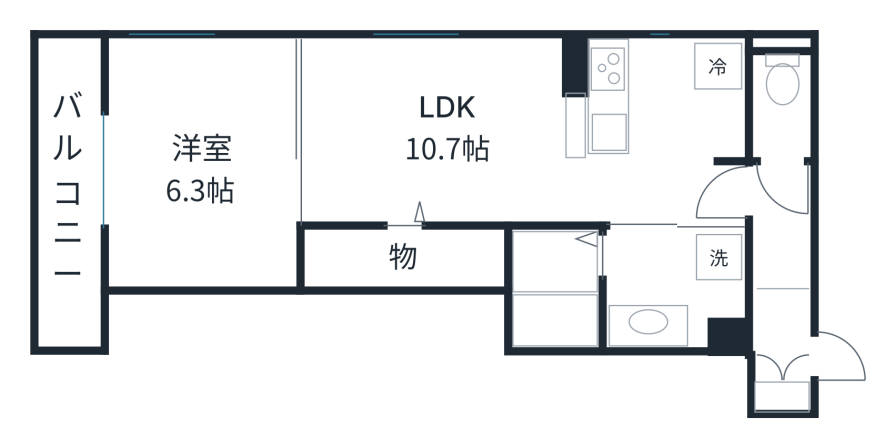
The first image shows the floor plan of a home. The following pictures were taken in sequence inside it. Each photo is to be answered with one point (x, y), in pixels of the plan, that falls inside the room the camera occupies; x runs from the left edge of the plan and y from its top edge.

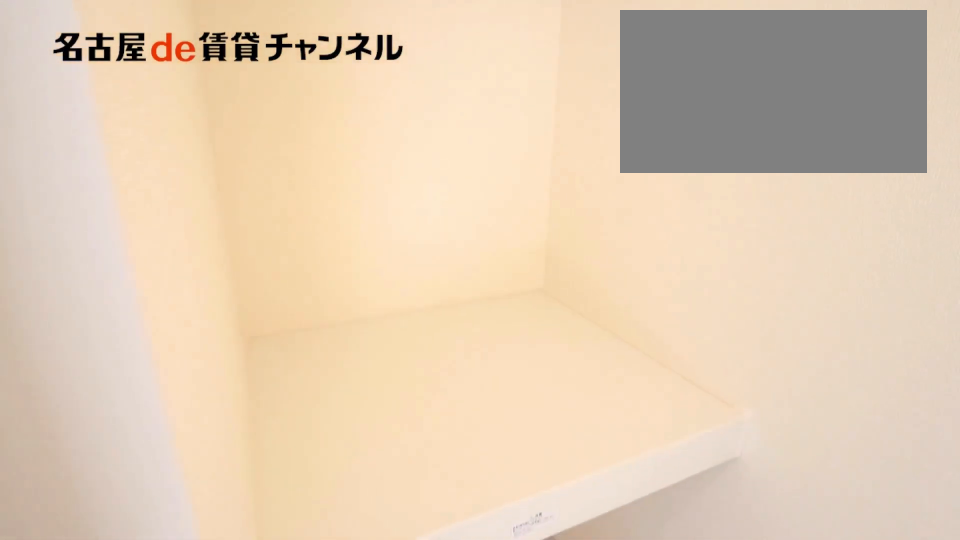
(404, 260)
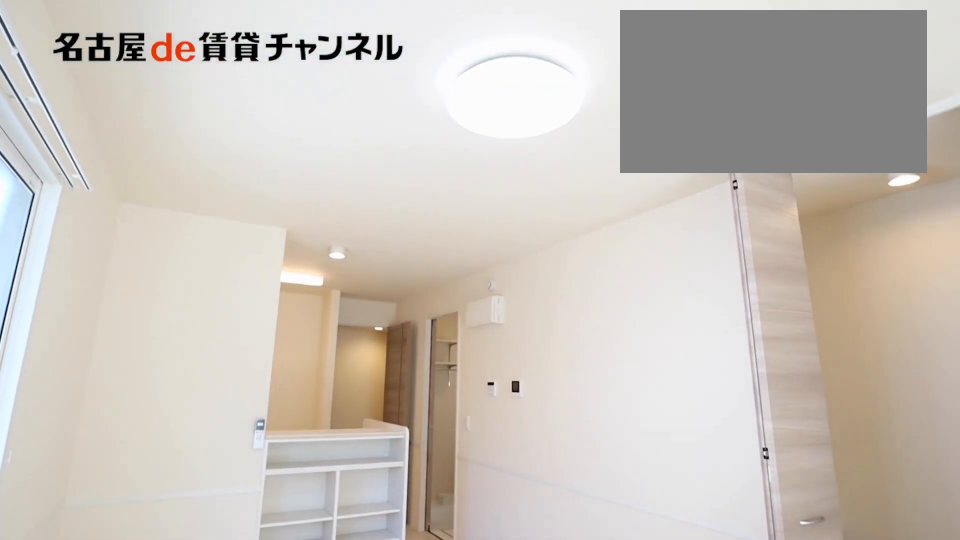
(434, 130)
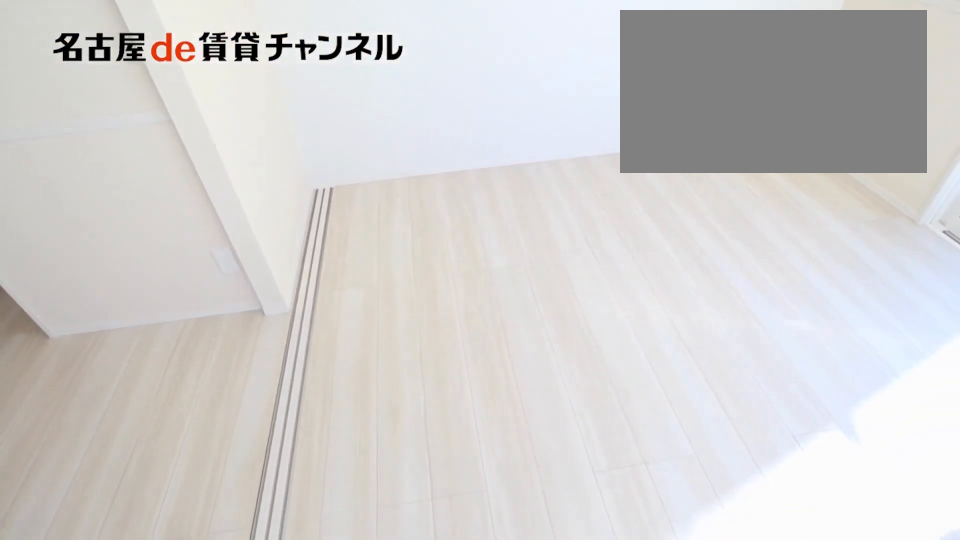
(201, 164)
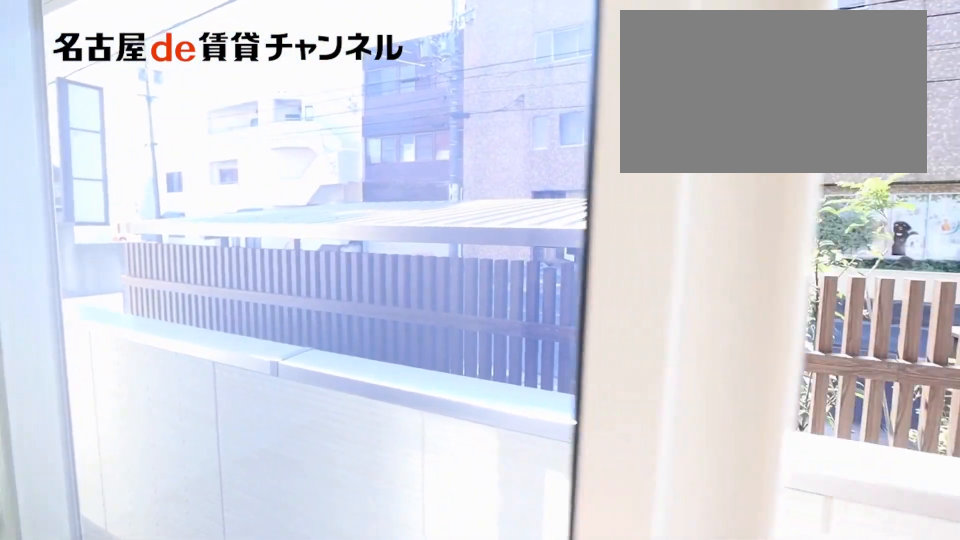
(201, 164)
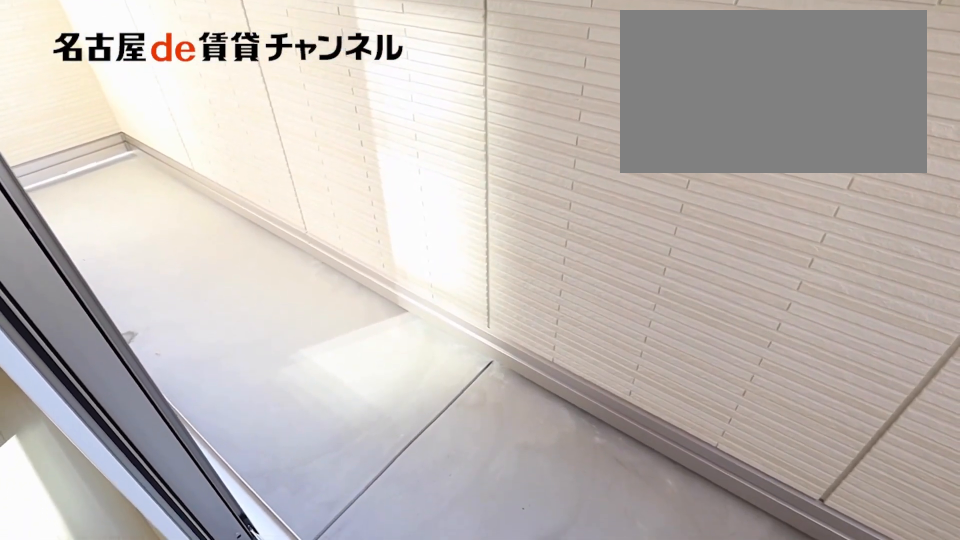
(69, 192)
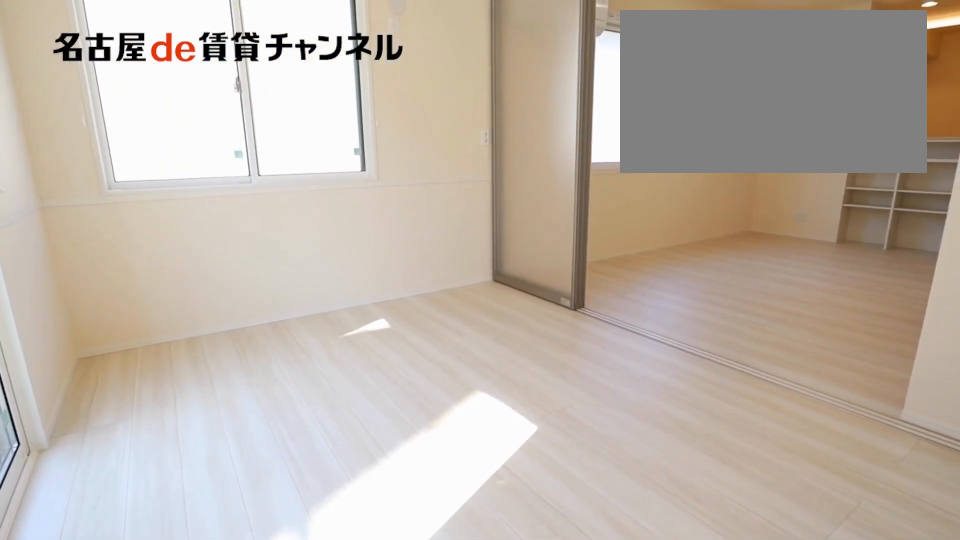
(205, 164)
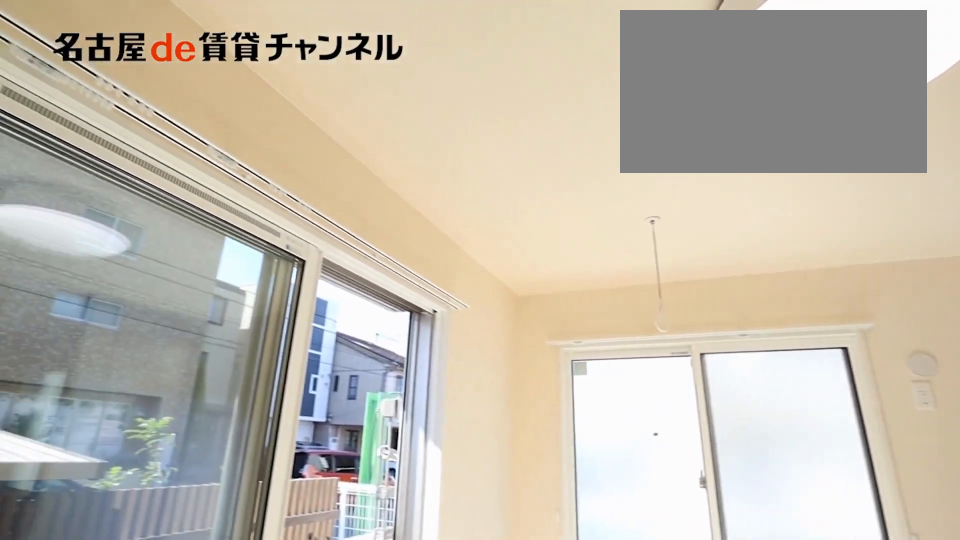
(205, 164)
